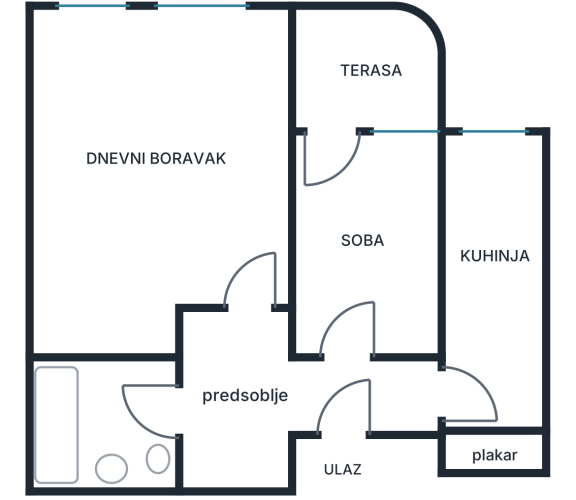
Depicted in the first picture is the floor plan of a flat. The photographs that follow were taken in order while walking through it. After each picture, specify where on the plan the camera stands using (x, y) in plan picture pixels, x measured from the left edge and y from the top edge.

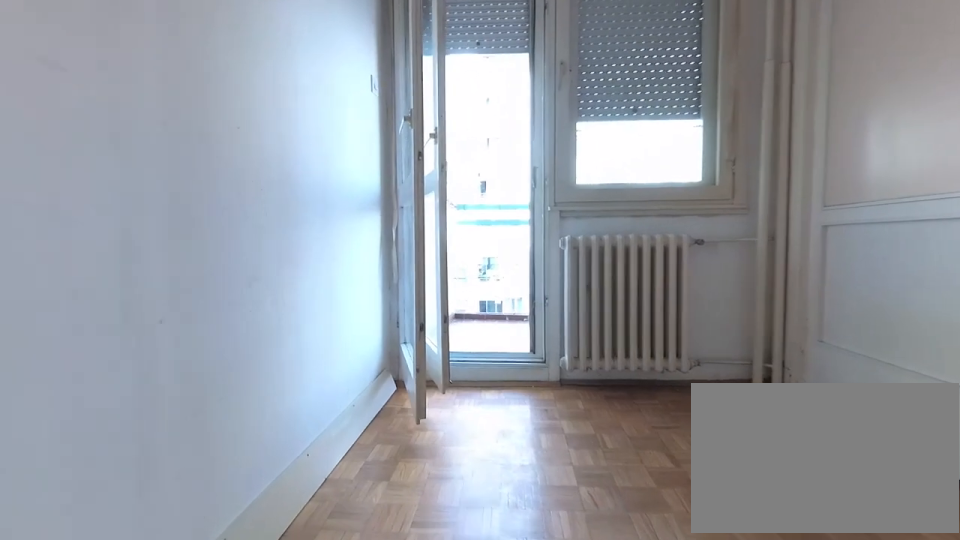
(342, 304)
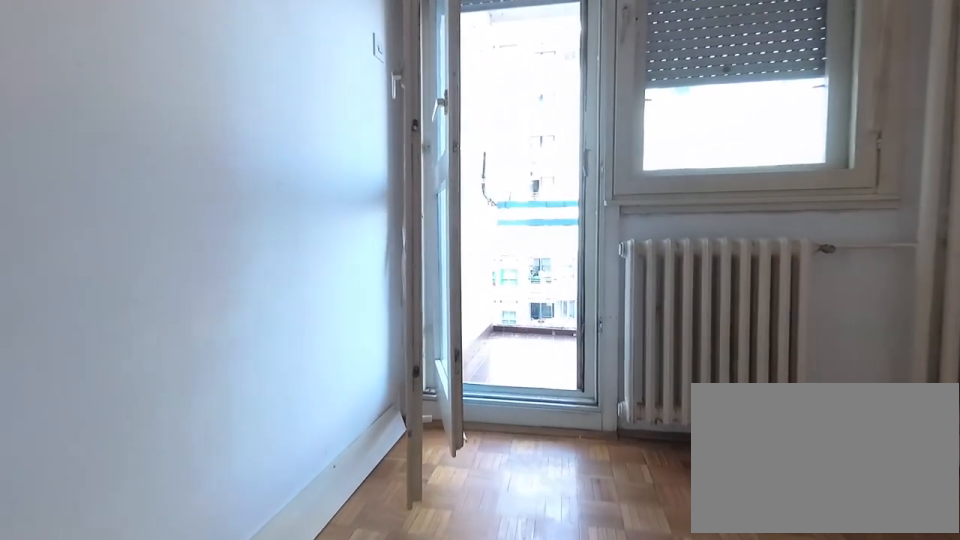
(342, 277)
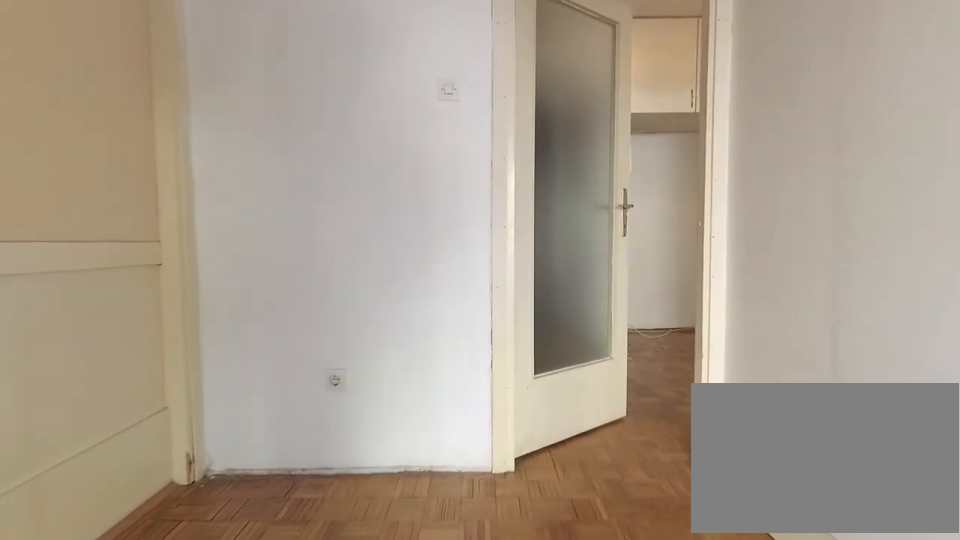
(344, 203)
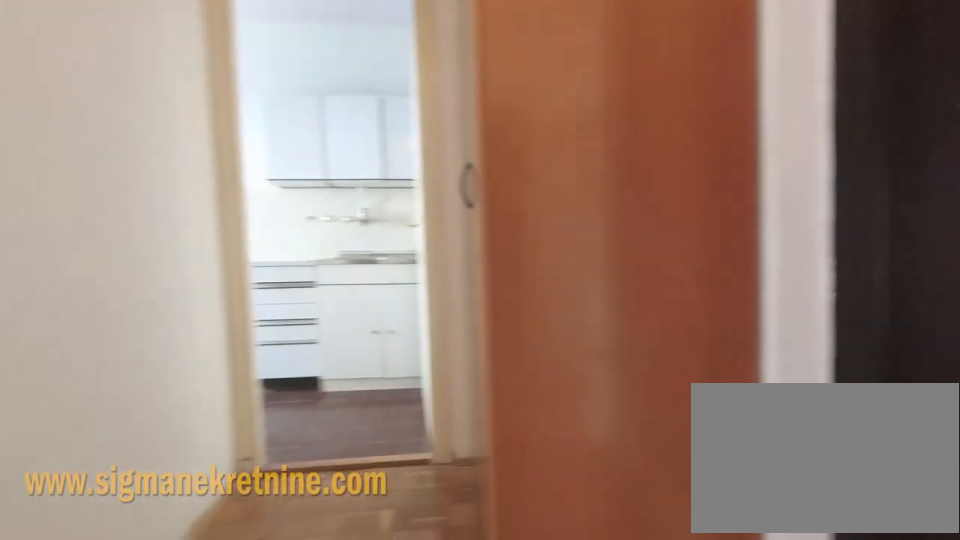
(313, 379)
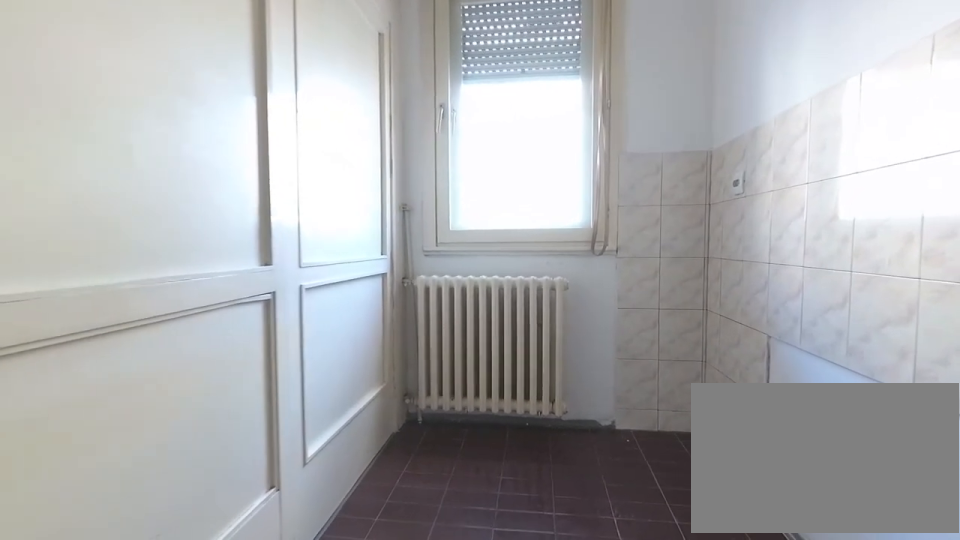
(492, 298)
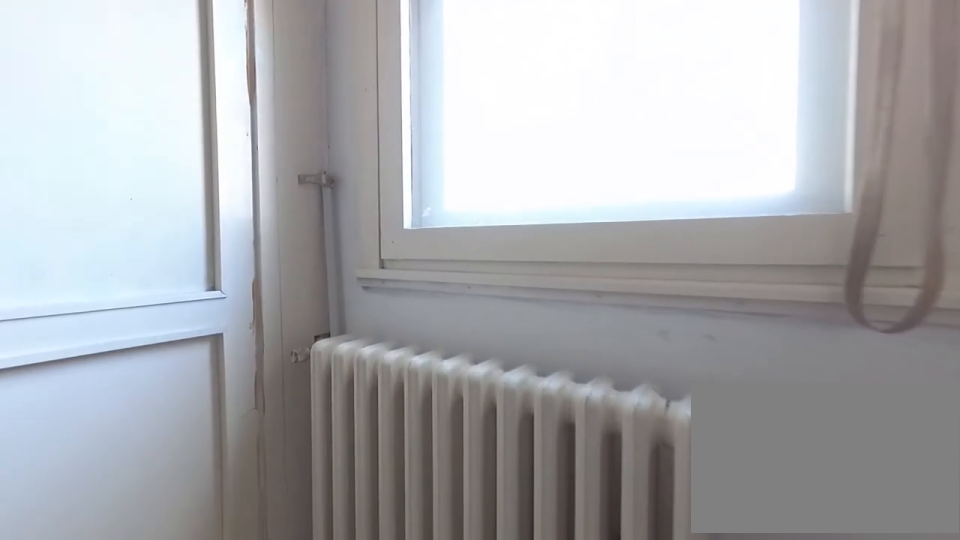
(492, 194)
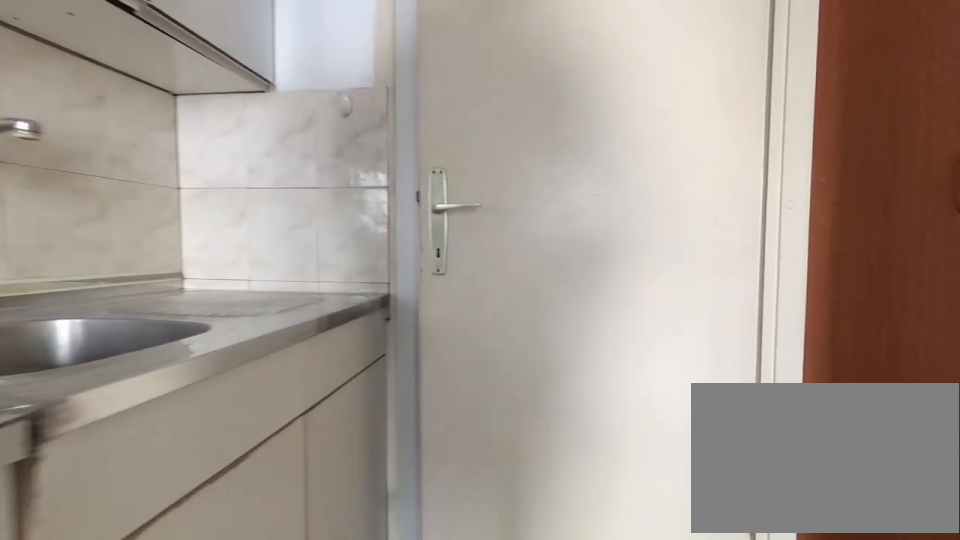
(491, 351)
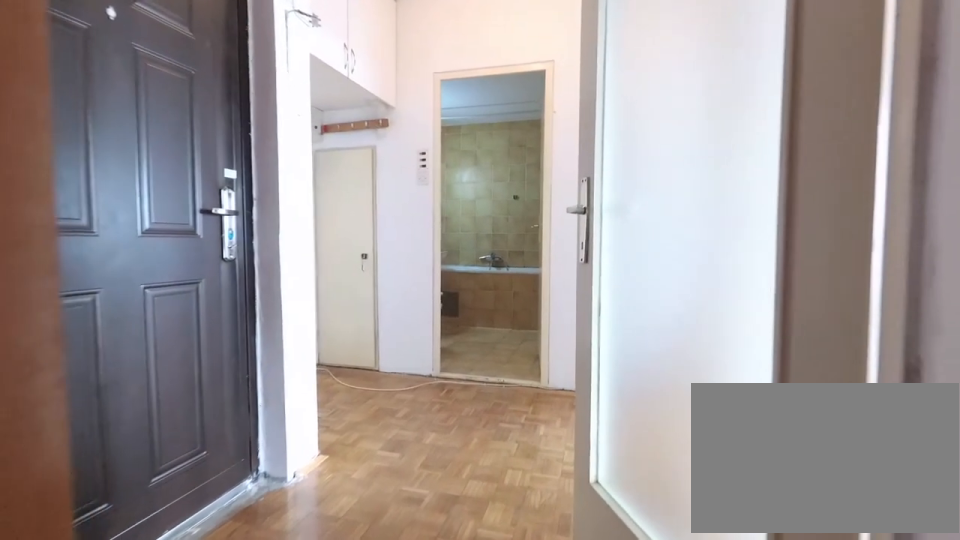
(466, 385)
